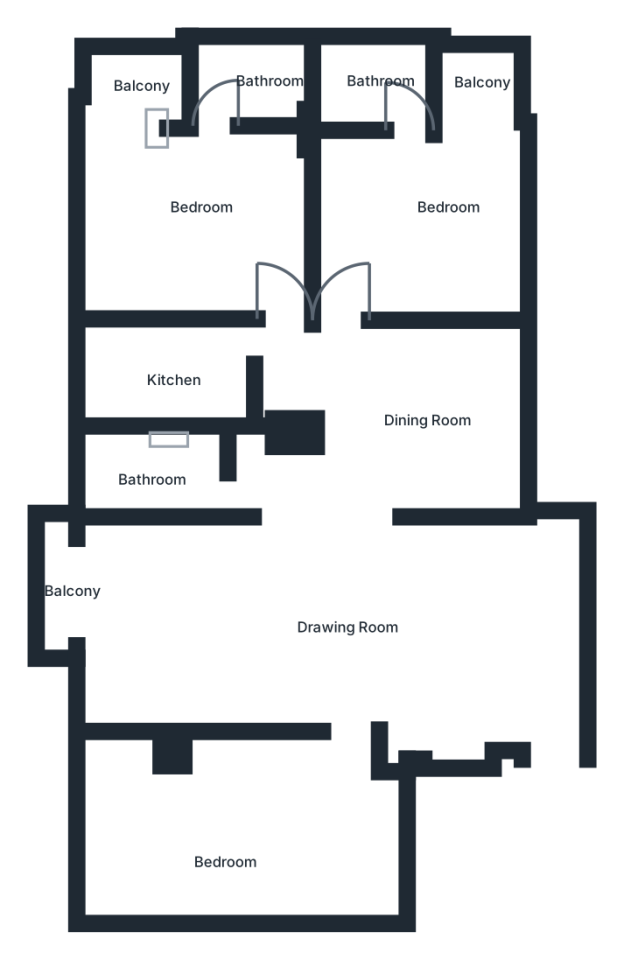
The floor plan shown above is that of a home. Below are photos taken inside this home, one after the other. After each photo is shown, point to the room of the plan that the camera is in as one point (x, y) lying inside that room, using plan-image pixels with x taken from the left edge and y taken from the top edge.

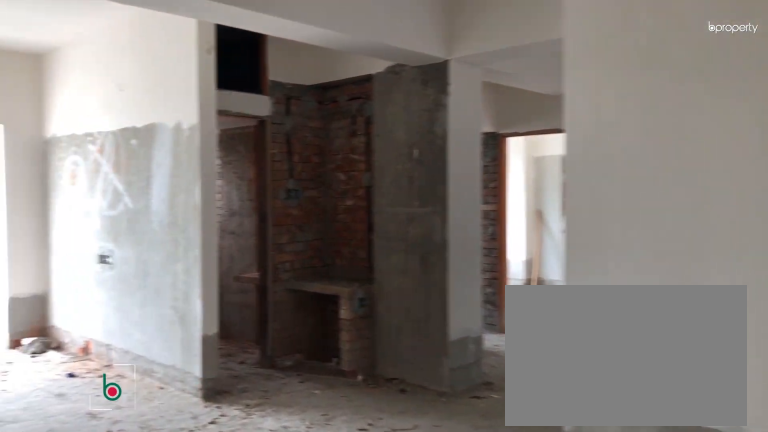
(321, 623)
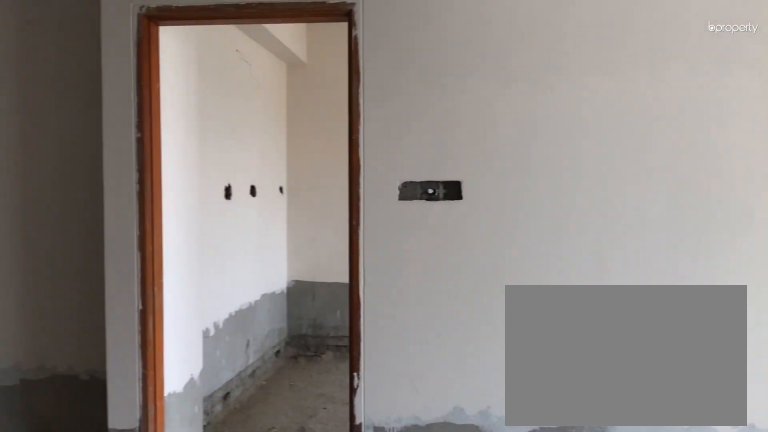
(276, 617)
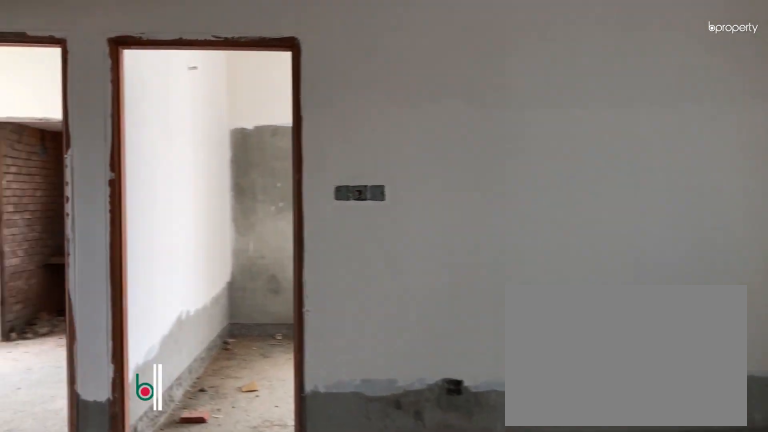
(417, 415)
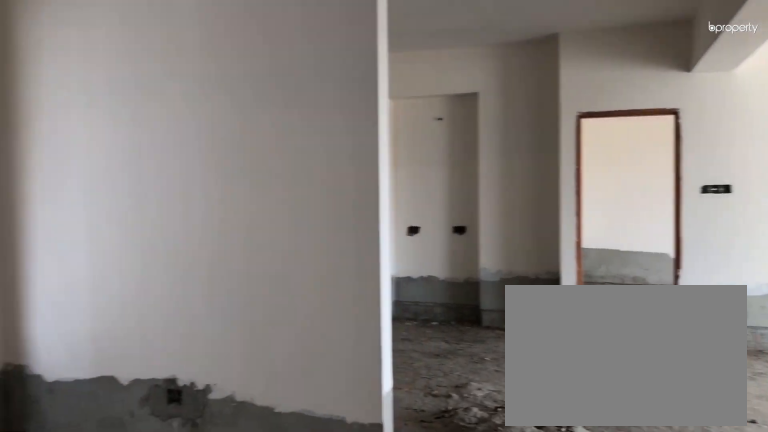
(415, 416)
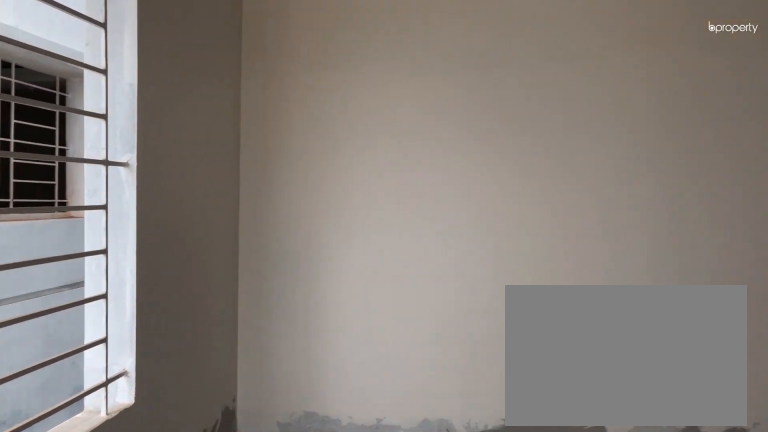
(405, 199)
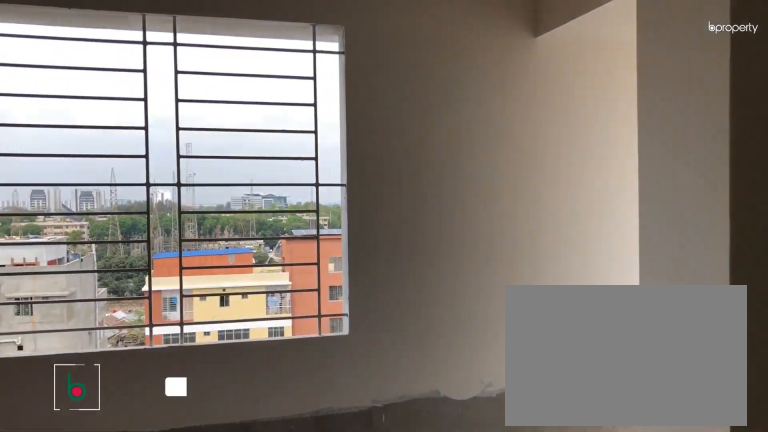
(203, 206)
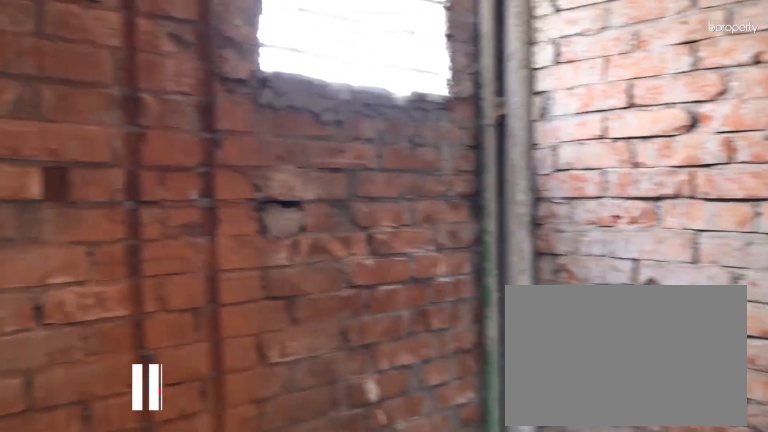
(233, 79)
